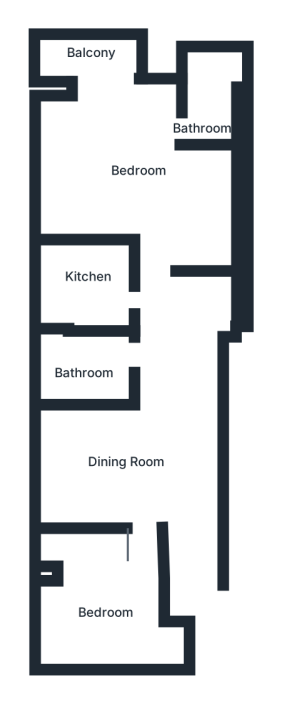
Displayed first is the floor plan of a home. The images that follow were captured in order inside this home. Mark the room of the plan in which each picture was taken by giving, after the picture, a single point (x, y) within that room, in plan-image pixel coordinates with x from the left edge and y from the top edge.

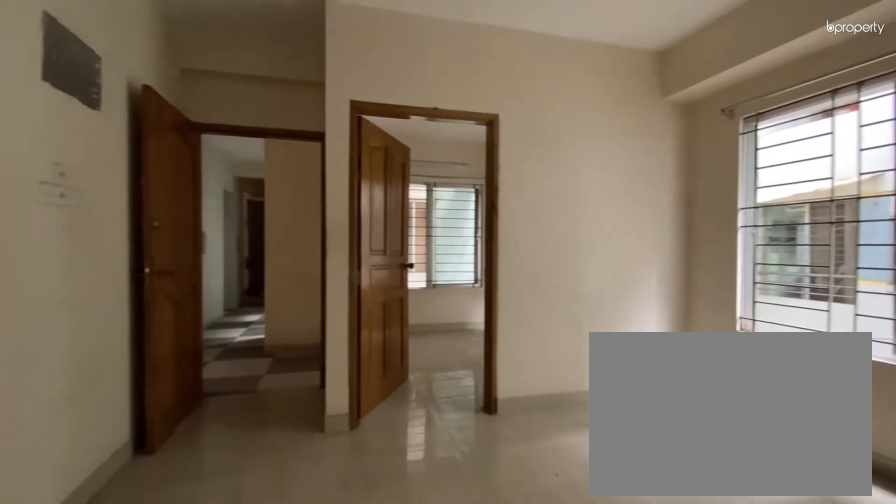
(151, 429)
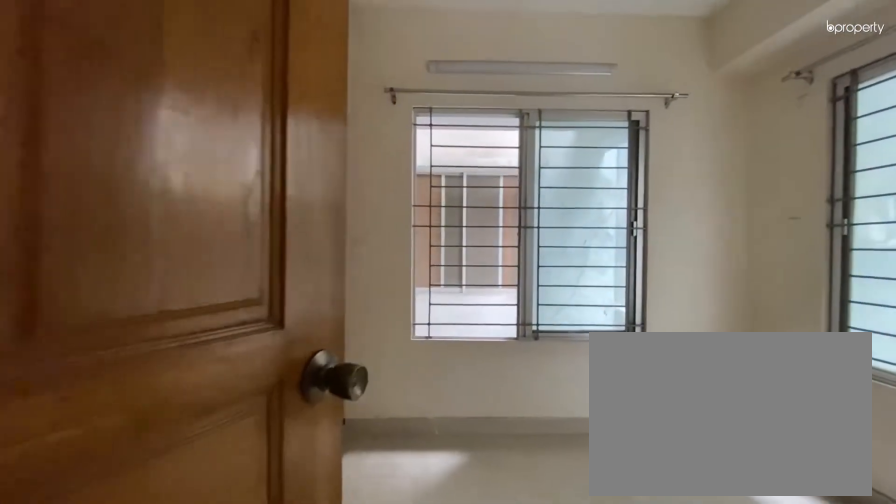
(114, 607)
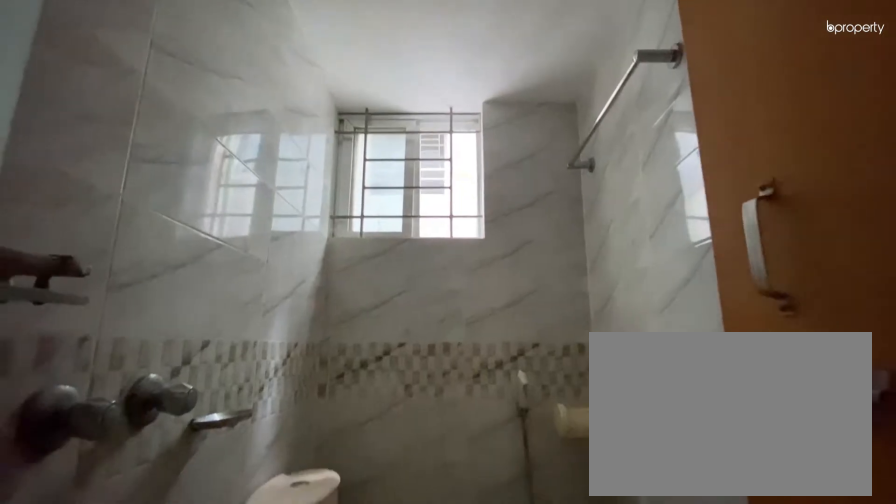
(93, 367)
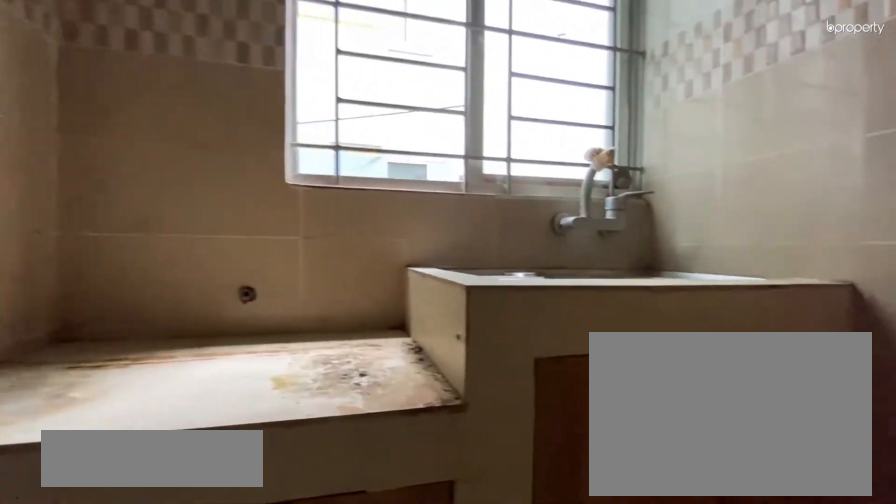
(88, 287)
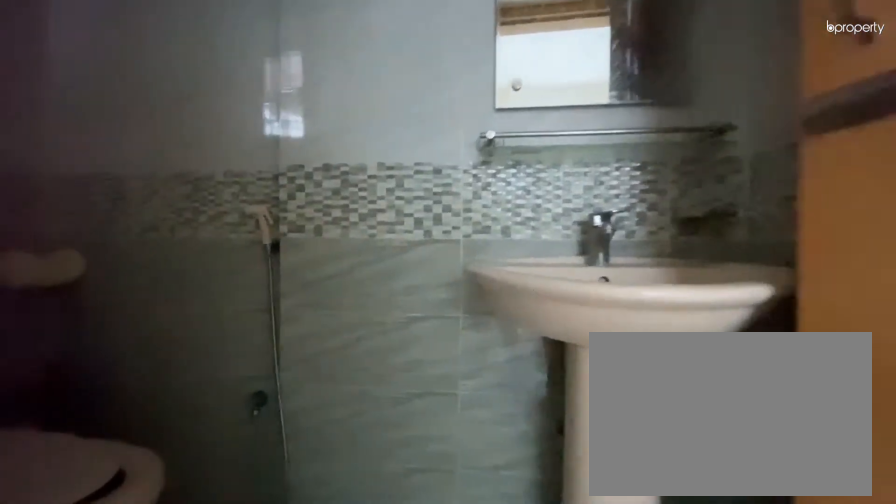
(215, 118)
